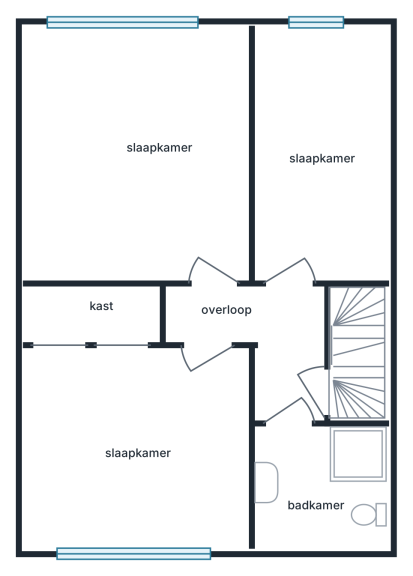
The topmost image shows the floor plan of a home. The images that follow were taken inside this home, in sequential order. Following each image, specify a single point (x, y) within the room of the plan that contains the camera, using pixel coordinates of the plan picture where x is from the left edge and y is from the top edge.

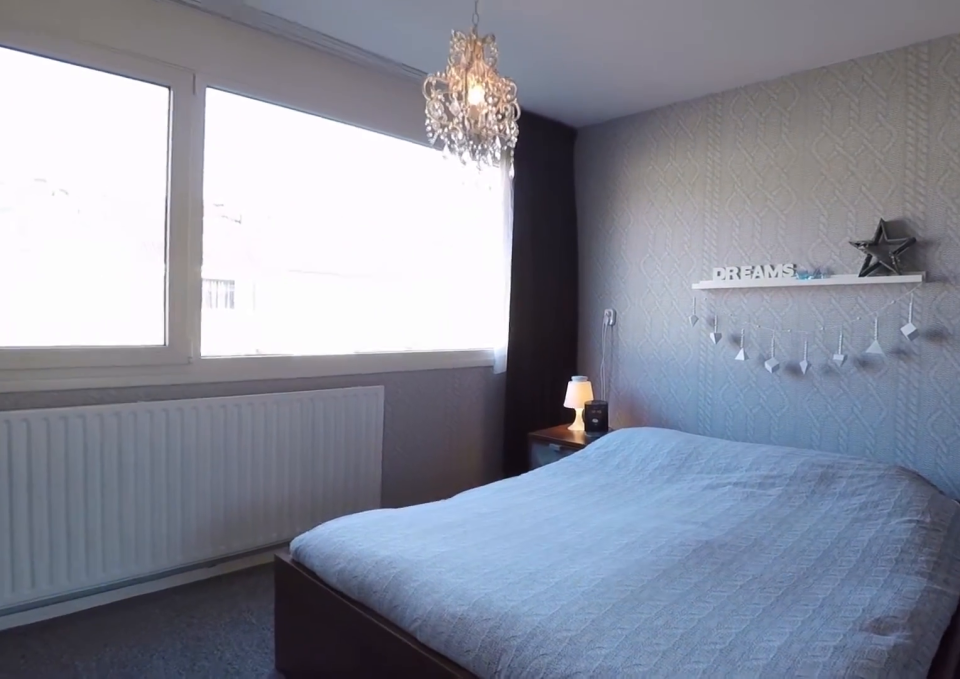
(244, 448)
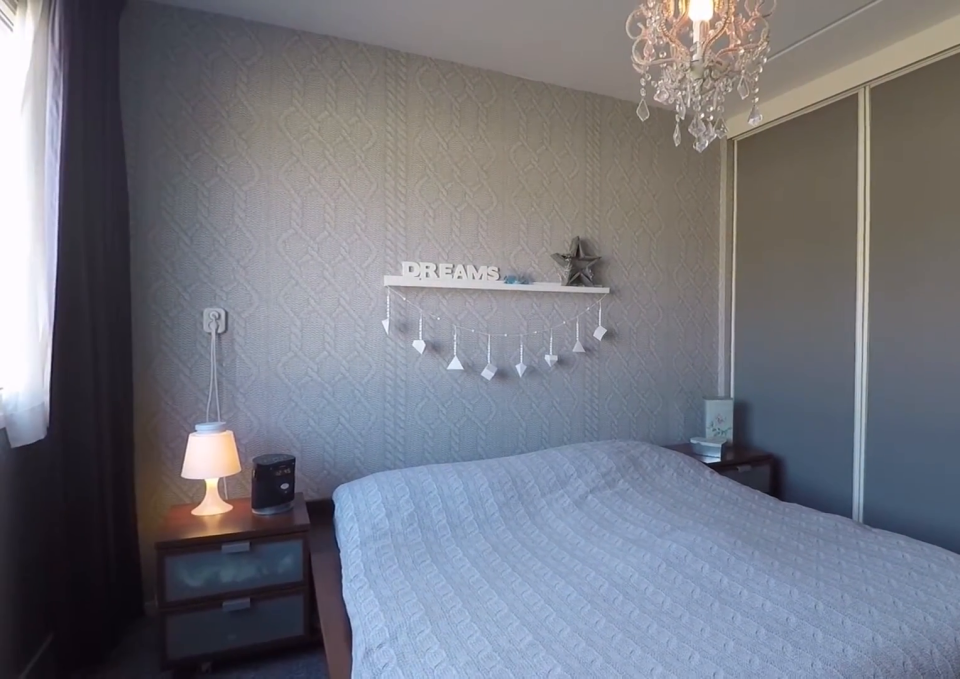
(244, 448)
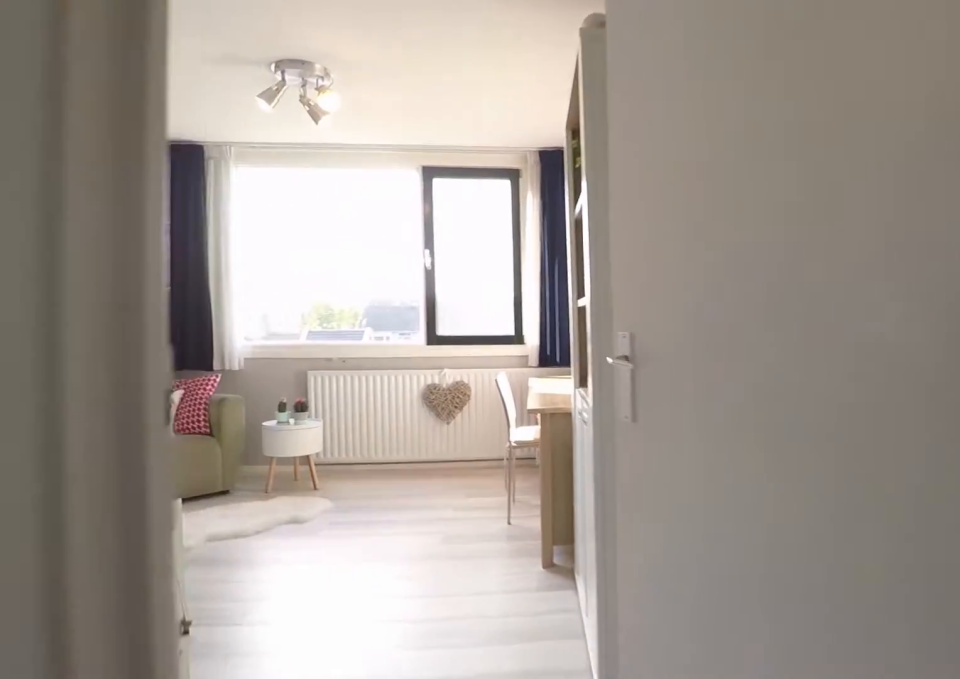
(317, 352)
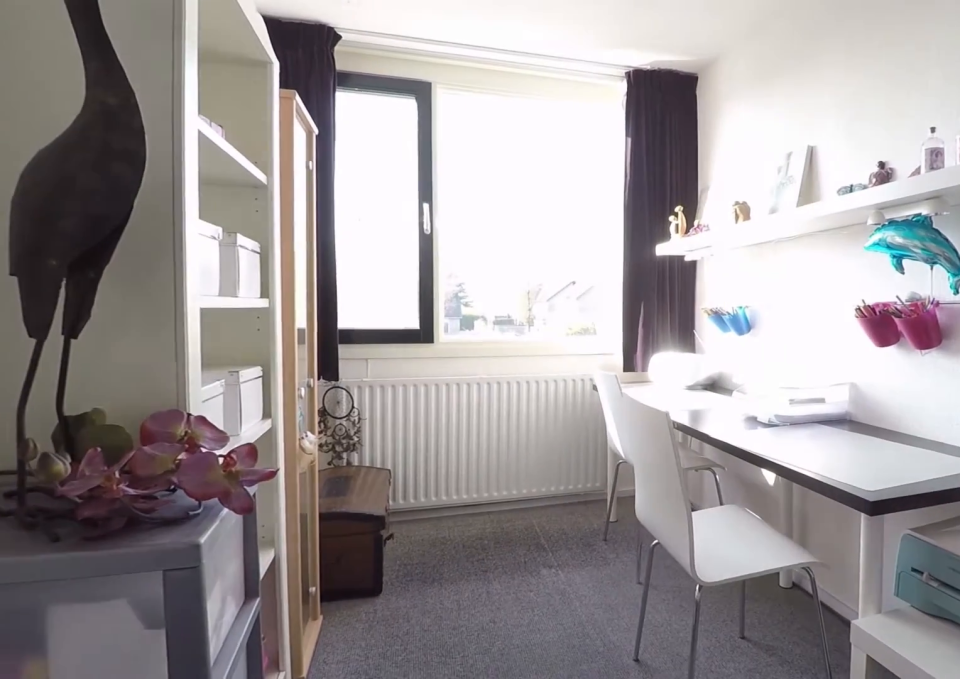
(321, 155)
